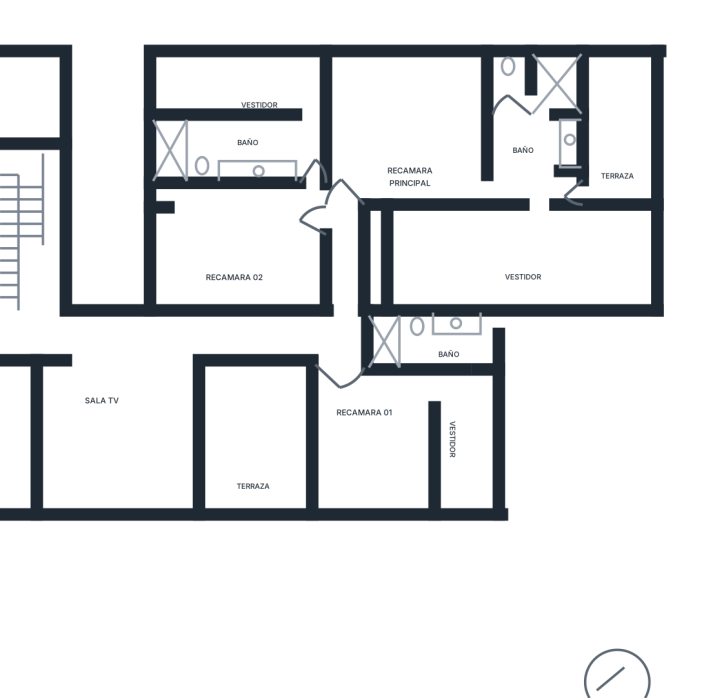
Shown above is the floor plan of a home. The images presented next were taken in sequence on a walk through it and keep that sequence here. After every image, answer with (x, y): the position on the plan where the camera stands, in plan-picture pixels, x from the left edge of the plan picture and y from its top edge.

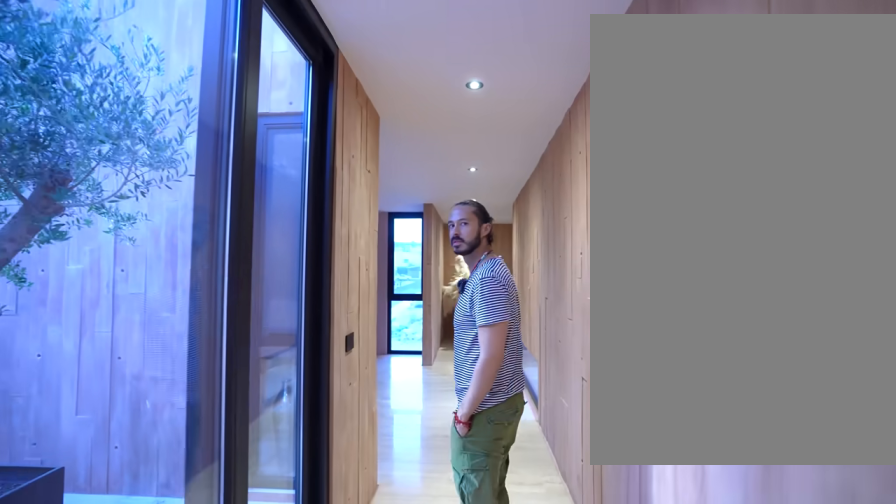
(336, 316)
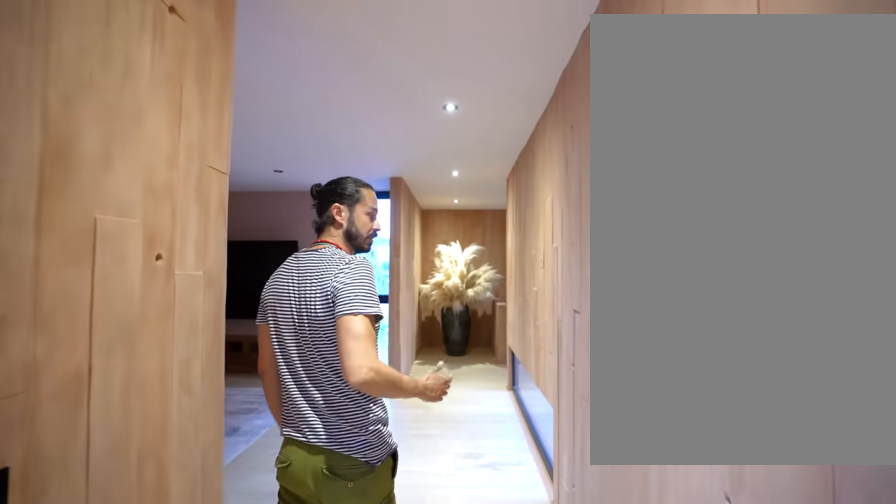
(288, 335)
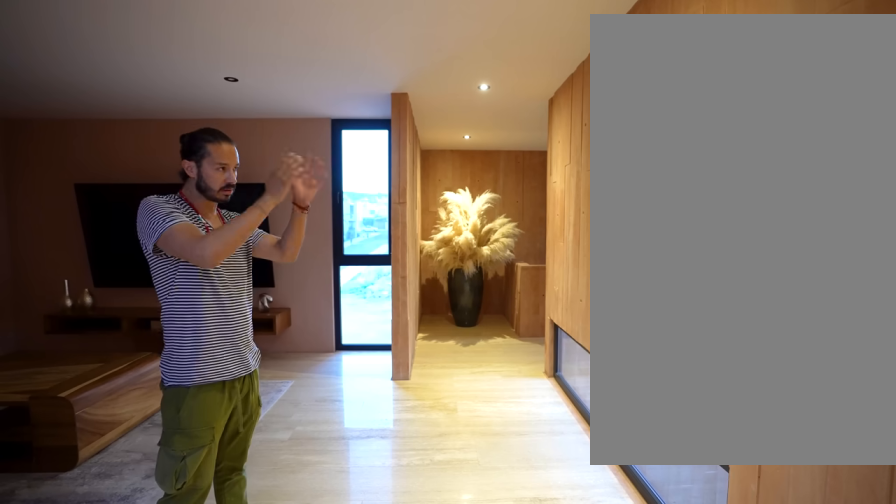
(194, 341)
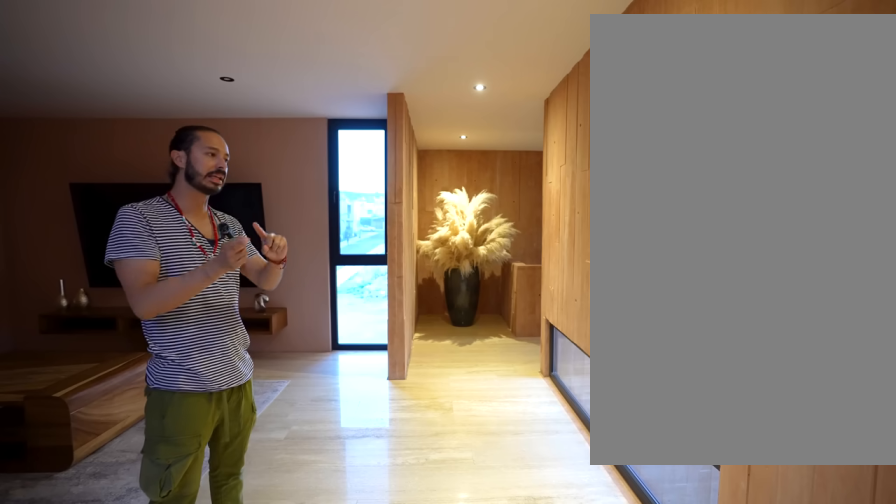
(189, 342)
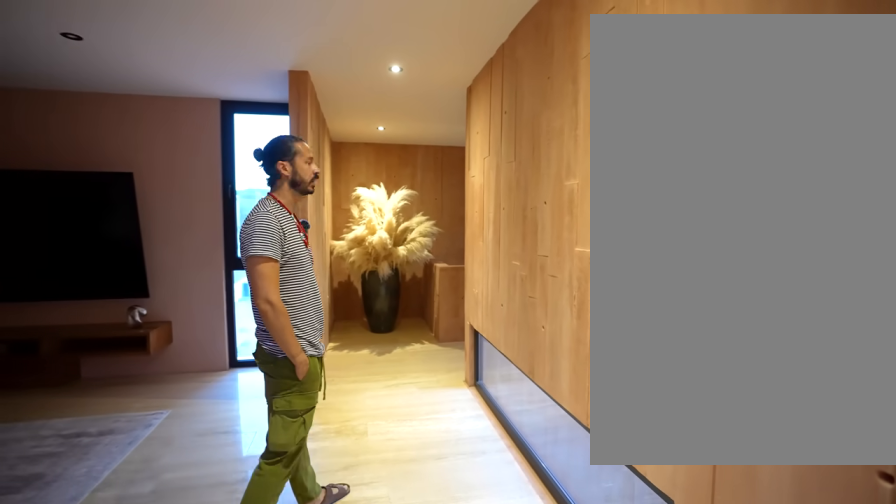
(190, 341)
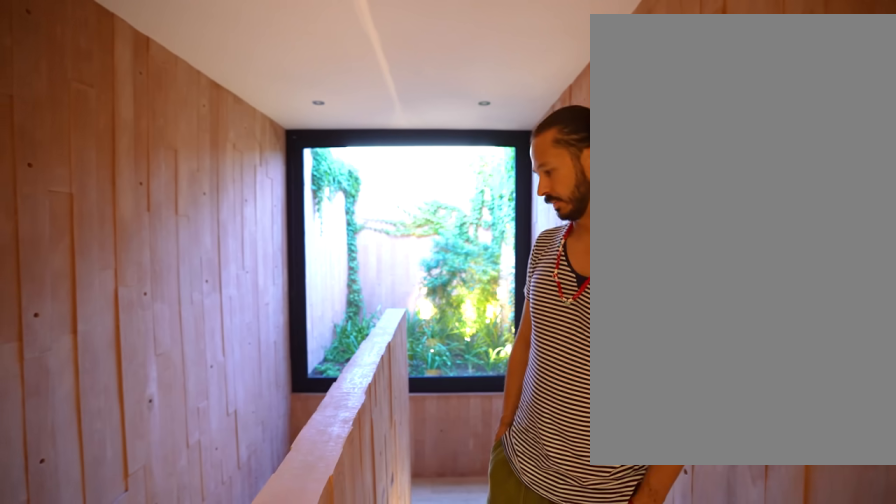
(42, 324)
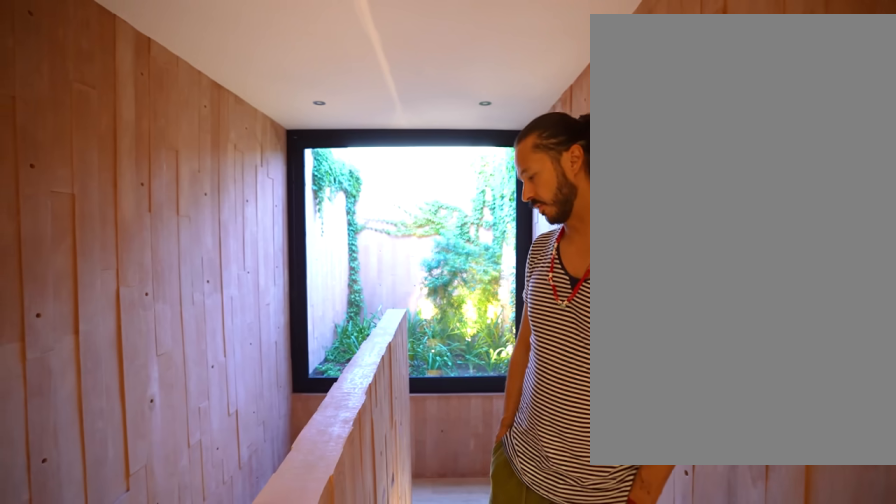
(42, 324)
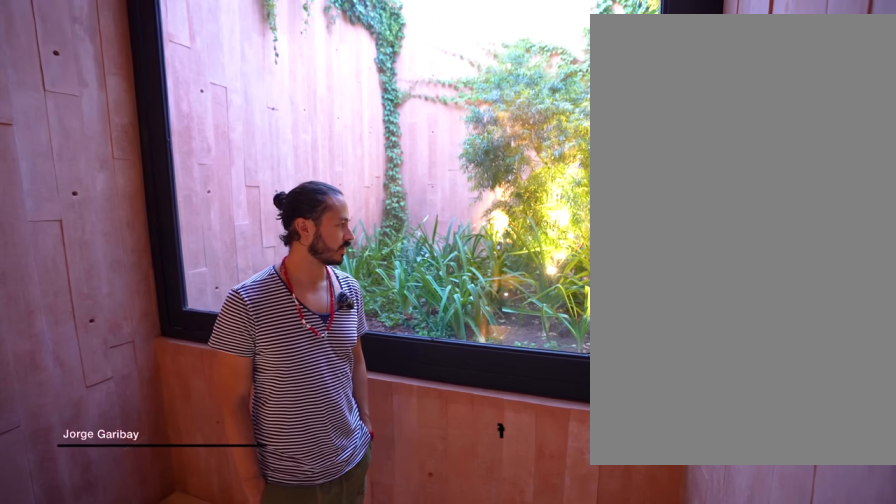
(40, 205)
